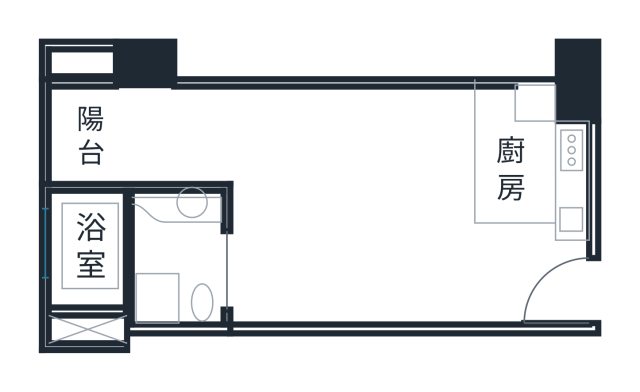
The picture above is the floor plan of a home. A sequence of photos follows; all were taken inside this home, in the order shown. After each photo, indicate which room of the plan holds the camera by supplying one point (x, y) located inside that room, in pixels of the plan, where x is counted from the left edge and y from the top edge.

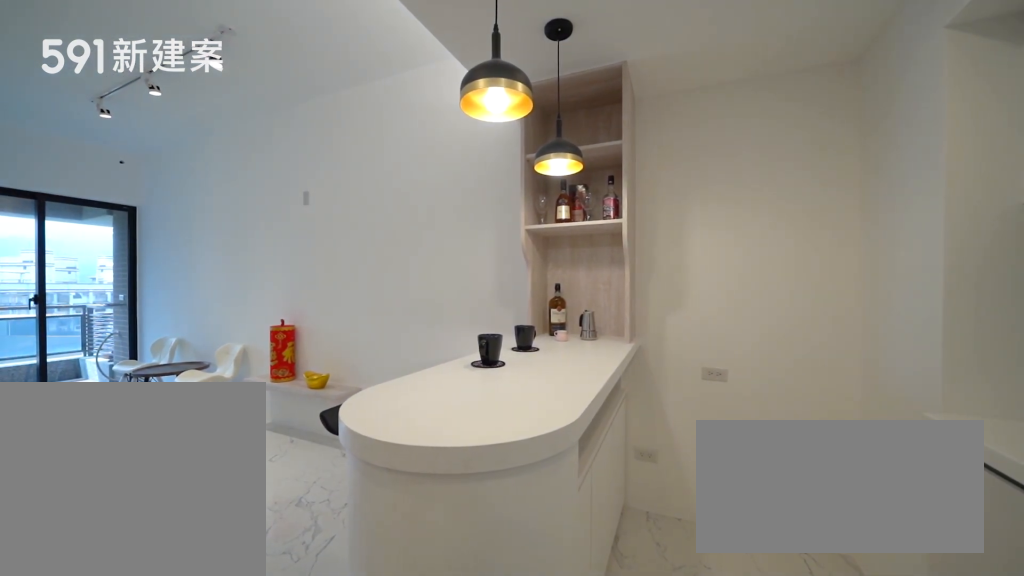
(431, 139)
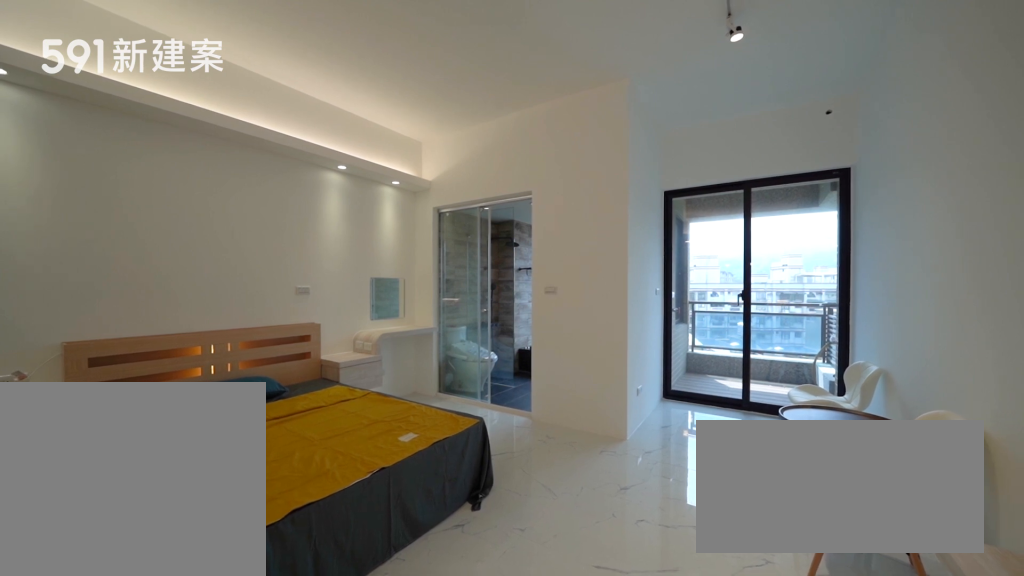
(332, 200)
